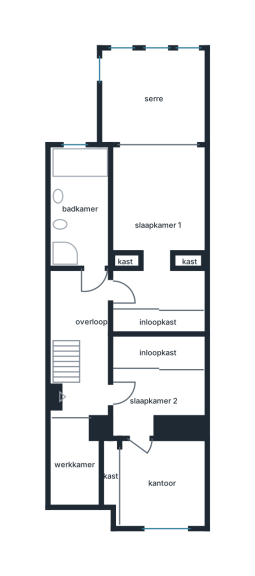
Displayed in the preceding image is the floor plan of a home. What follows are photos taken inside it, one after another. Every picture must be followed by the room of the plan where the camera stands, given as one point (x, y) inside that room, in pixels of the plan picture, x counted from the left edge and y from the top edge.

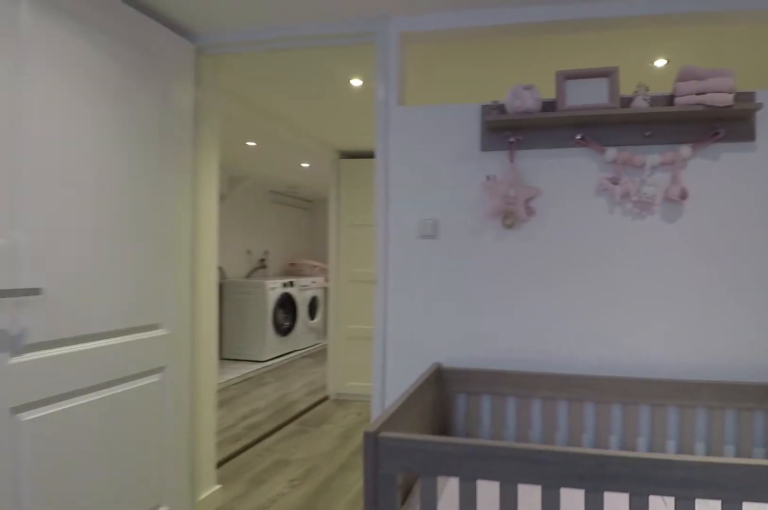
(162, 483)
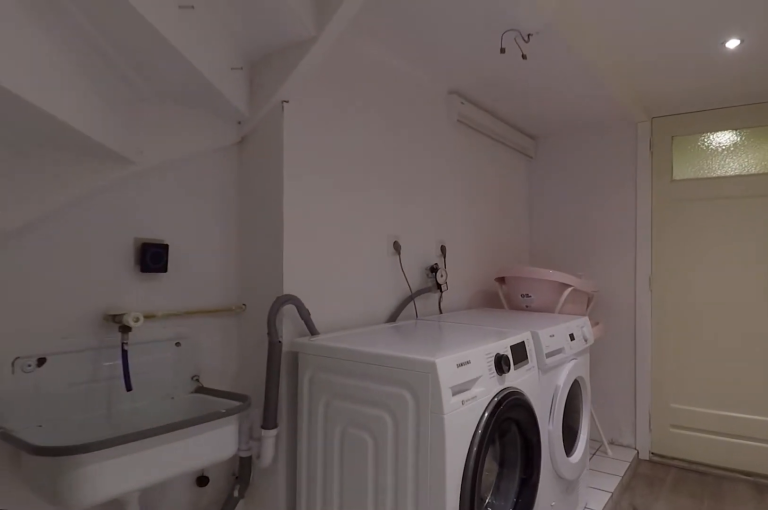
(86, 350)
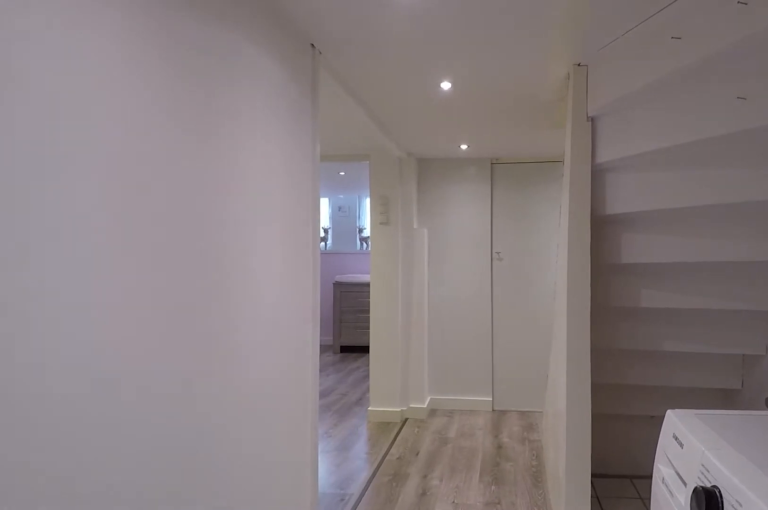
(86, 350)
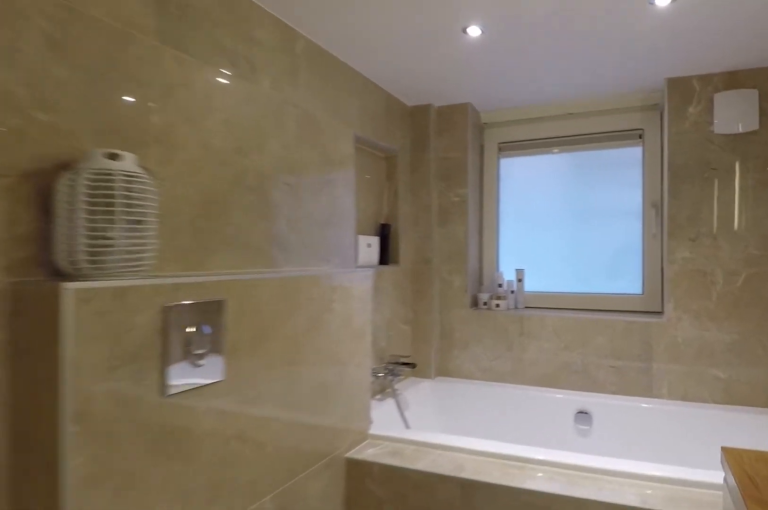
(80, 208)
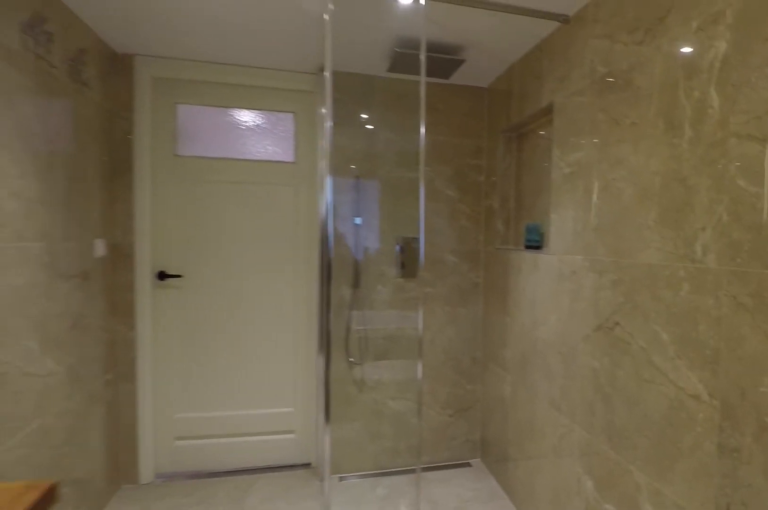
(80, 208)
